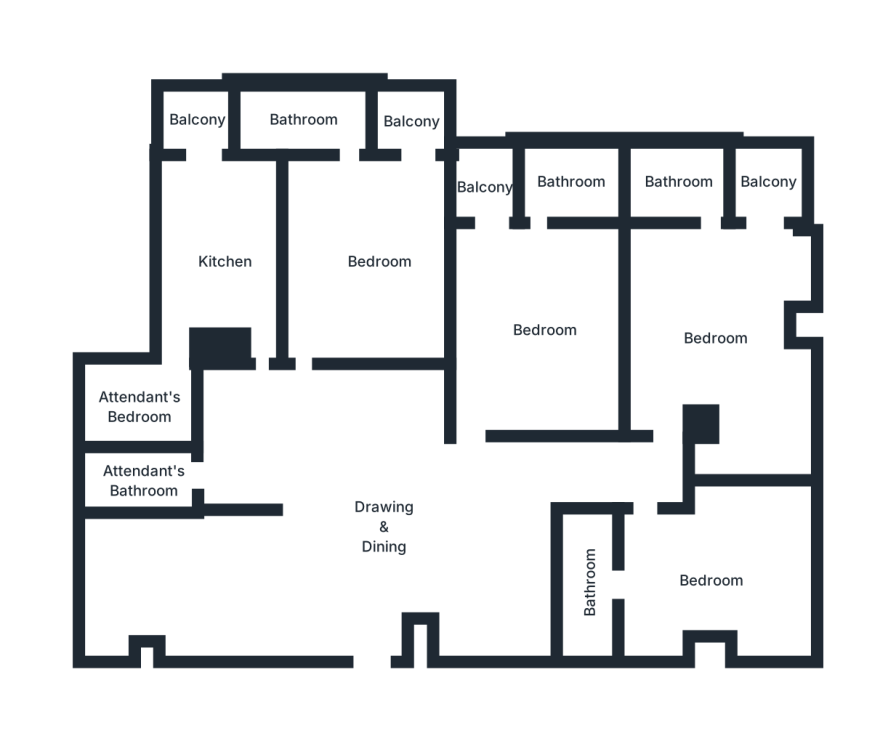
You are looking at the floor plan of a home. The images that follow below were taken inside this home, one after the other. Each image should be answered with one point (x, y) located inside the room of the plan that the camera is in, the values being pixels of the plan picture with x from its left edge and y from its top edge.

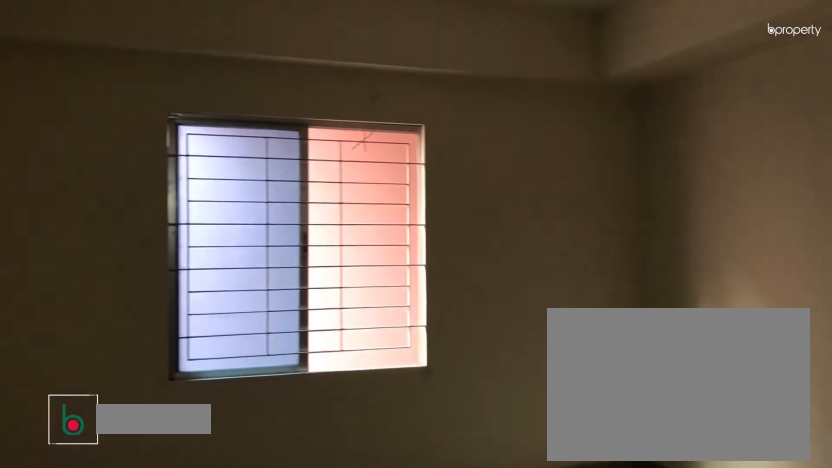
(709, 583)
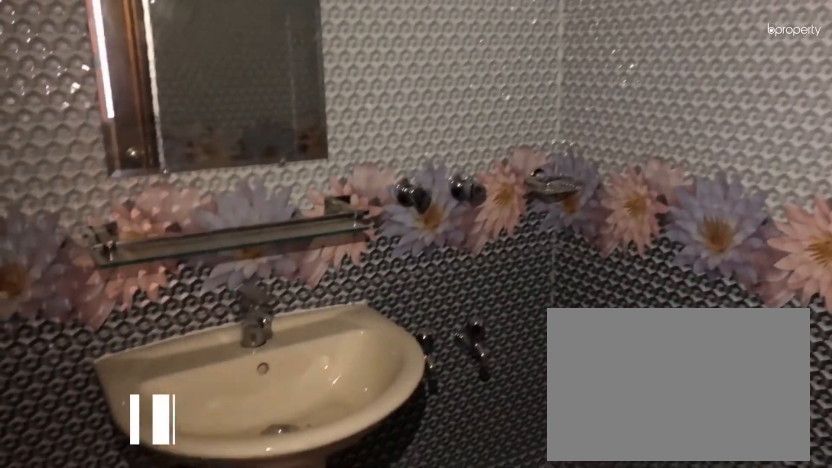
(590, 583)
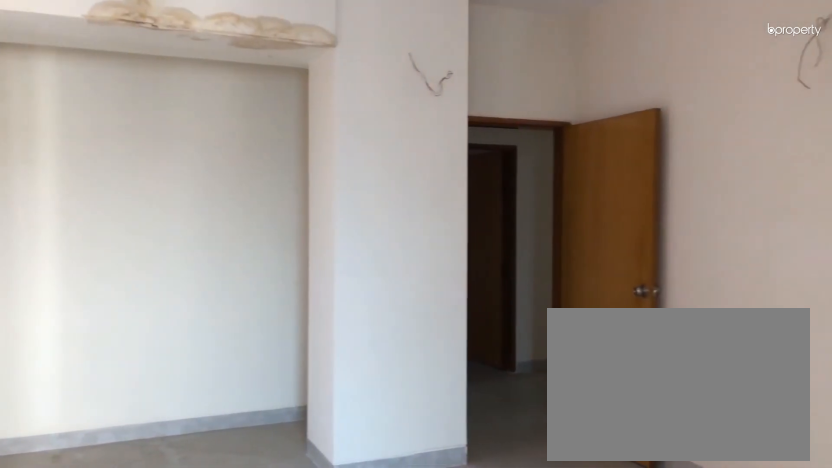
(717, 337)
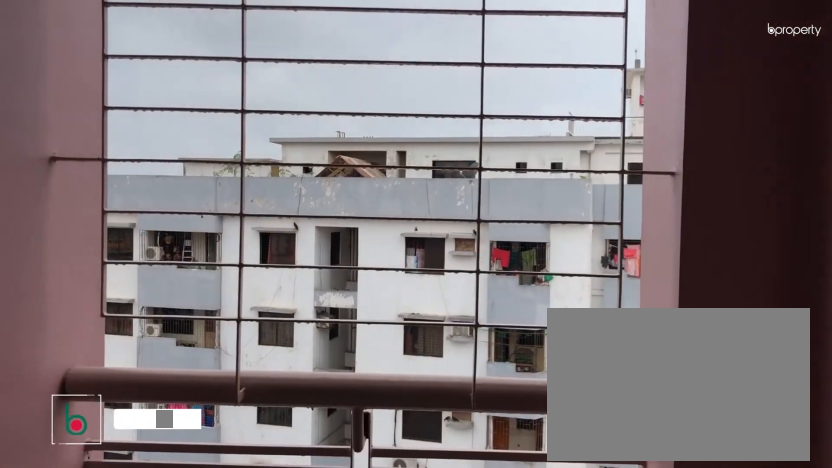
(769, 184)
